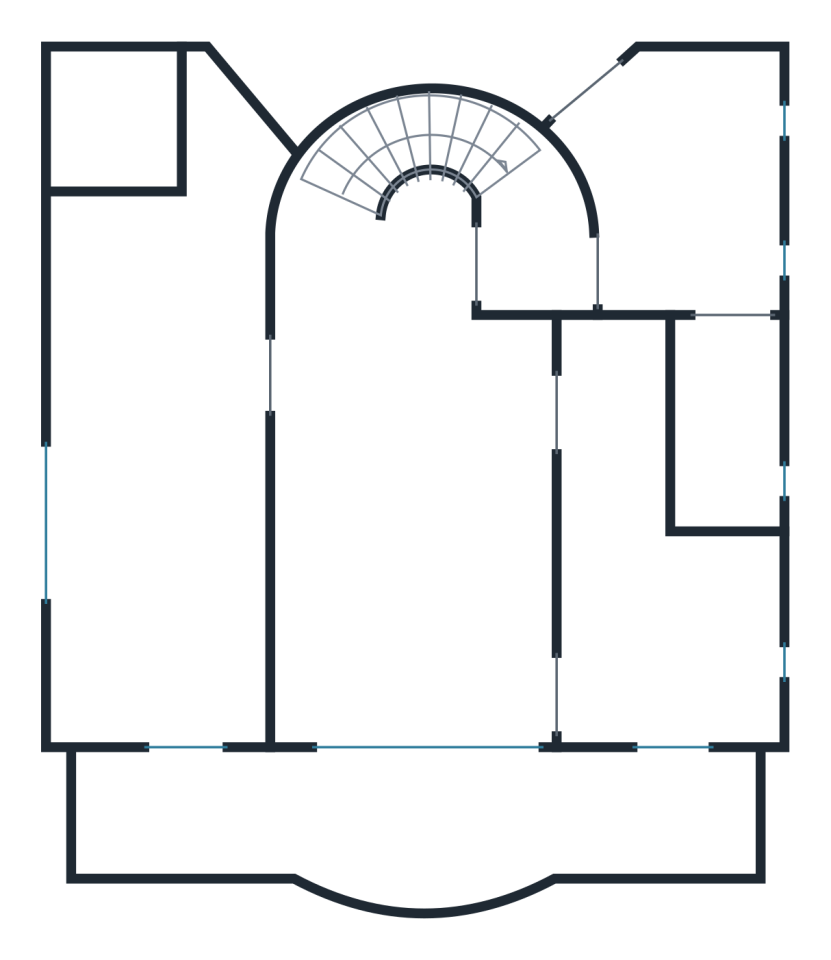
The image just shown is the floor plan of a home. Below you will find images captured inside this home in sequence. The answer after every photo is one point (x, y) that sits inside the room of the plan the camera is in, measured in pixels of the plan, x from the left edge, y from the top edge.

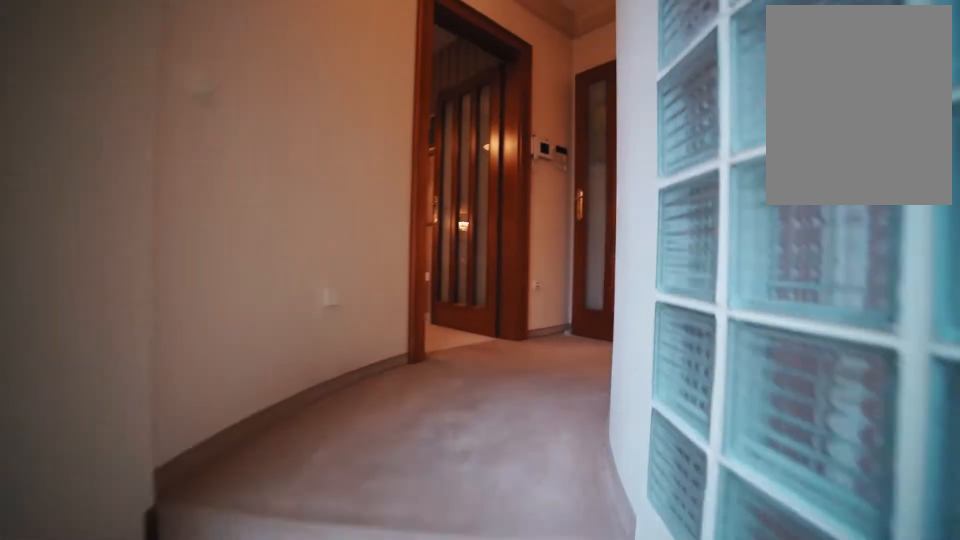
(455, 143)
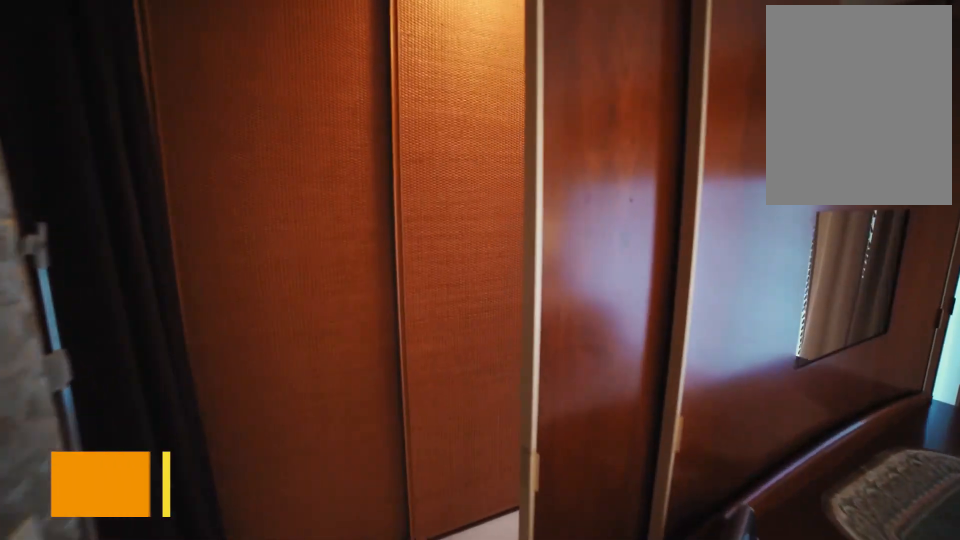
(501, 363)
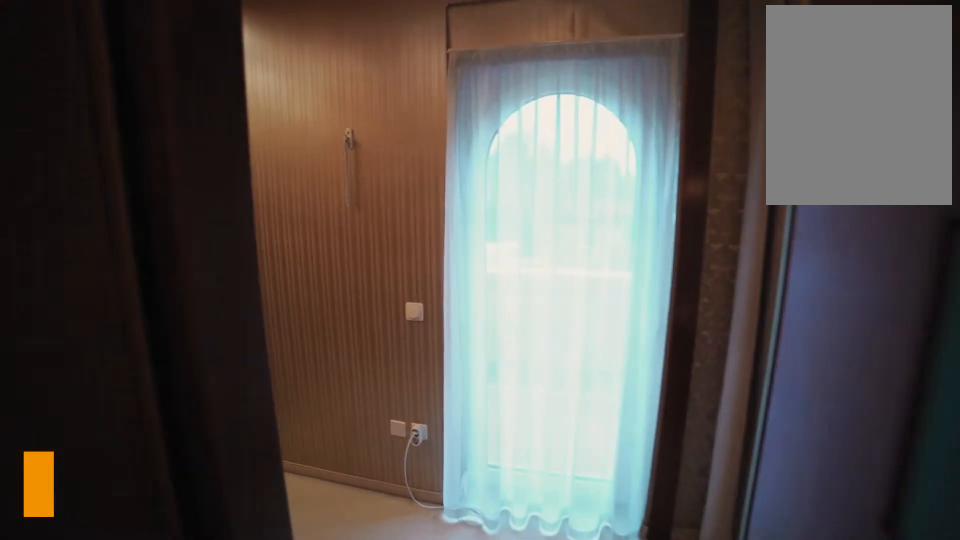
(608, 545)
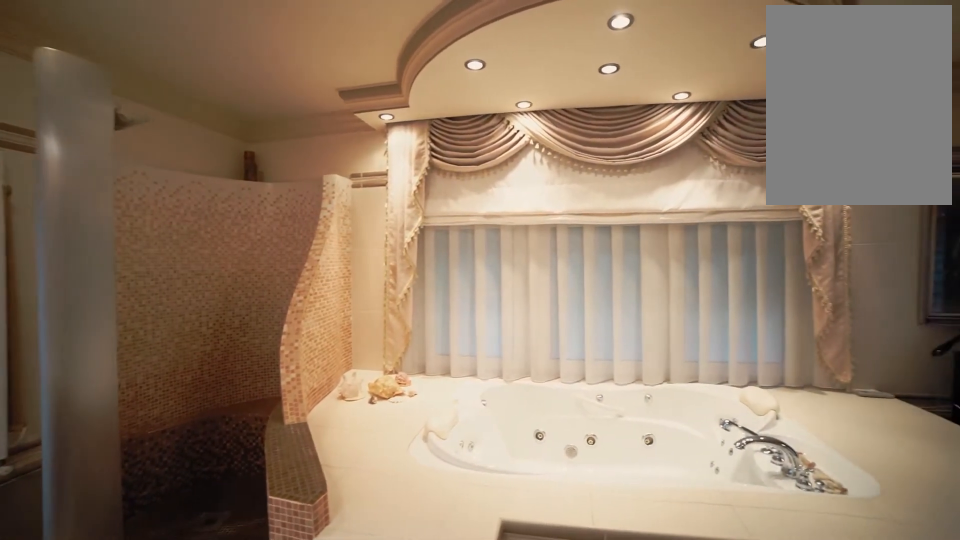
(211, 458)
